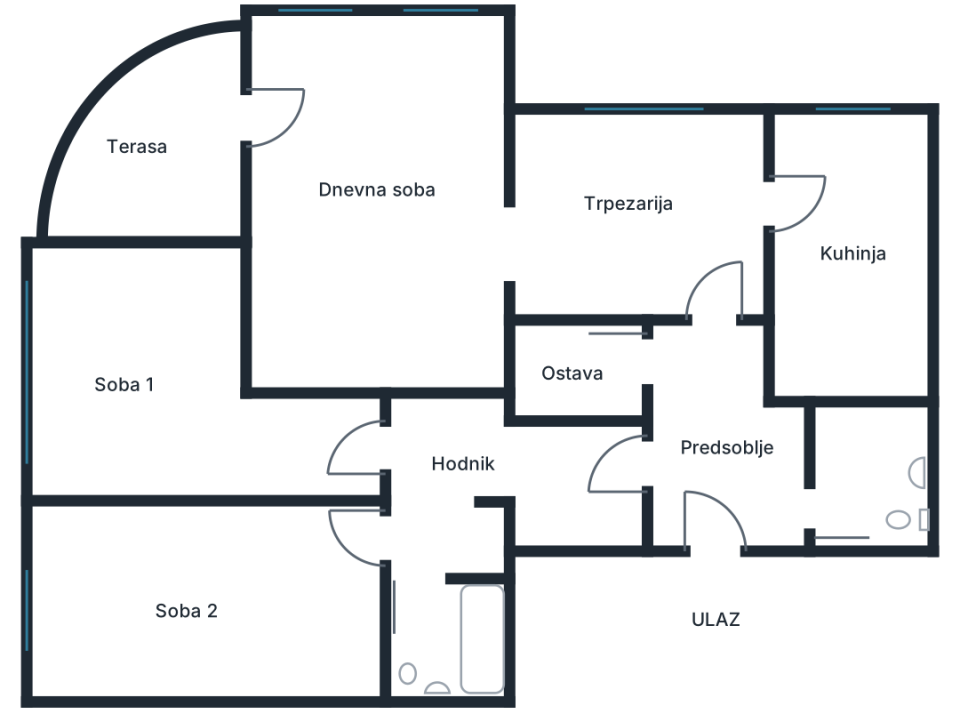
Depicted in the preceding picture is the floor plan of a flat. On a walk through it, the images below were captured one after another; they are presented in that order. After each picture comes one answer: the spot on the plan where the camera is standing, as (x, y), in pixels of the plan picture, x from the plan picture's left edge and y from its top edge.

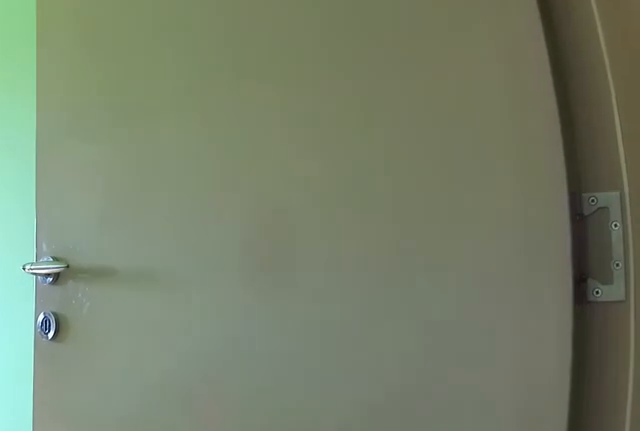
(387, 532)
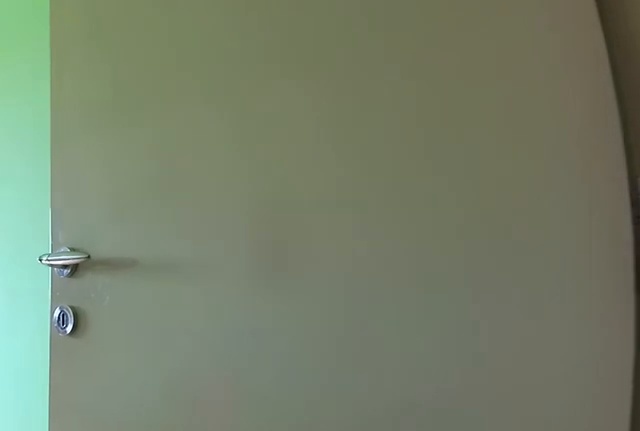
(378, 530)
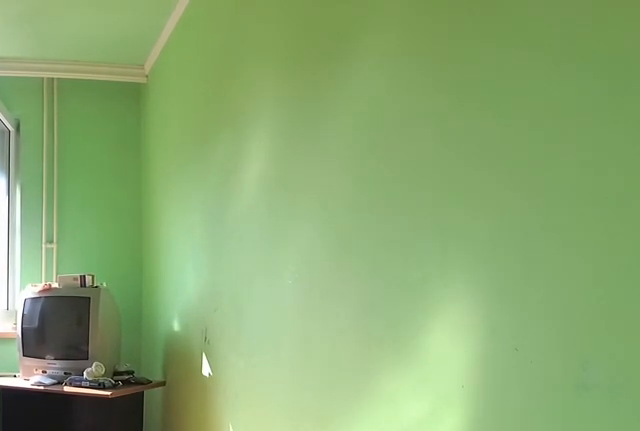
(313, 530)
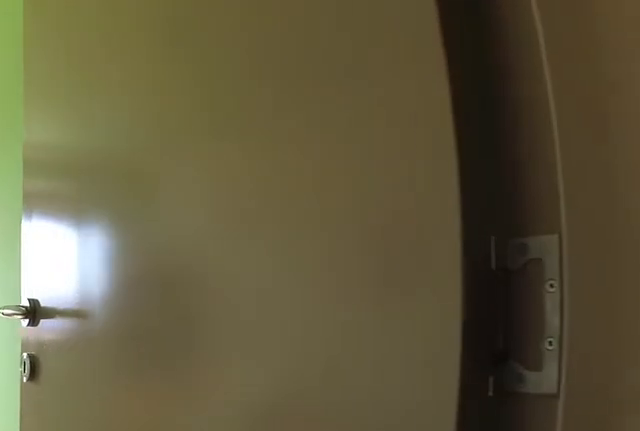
(411, 528)
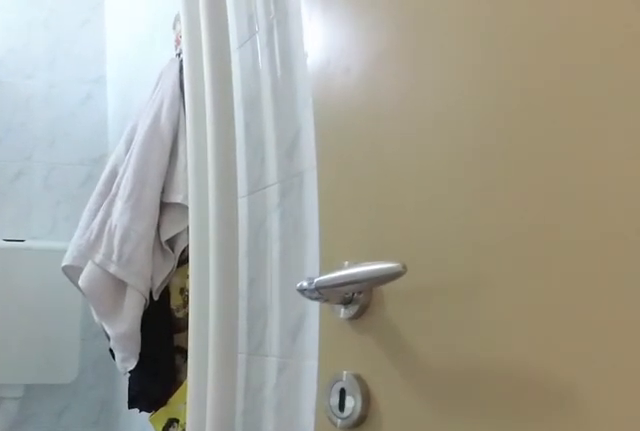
(427, 548)
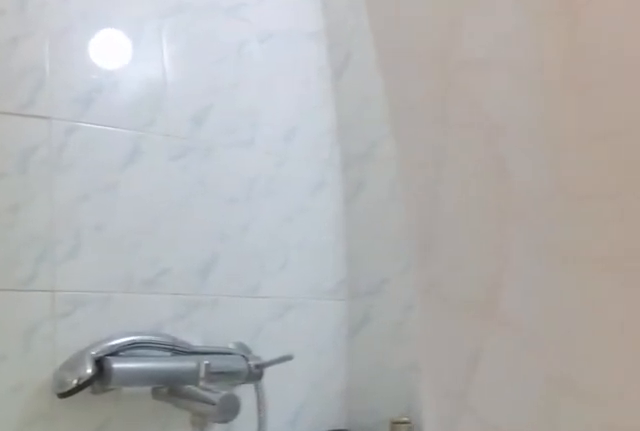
(424, 629)
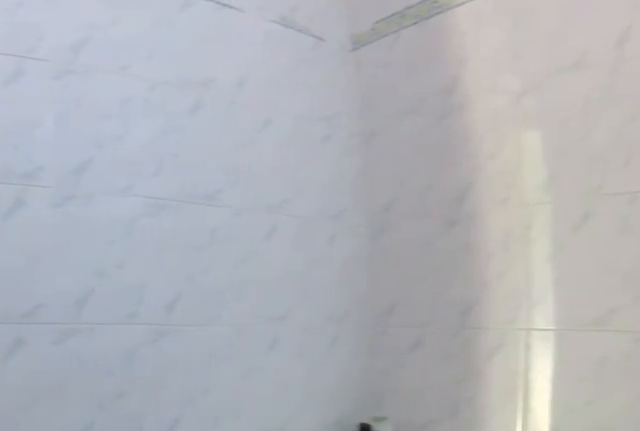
(444, 663)
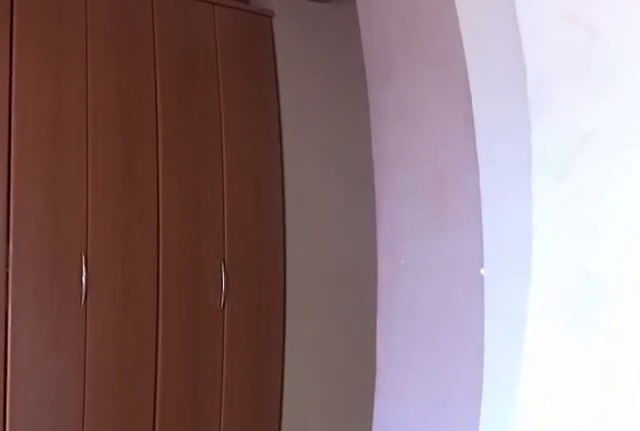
(442, 551)
